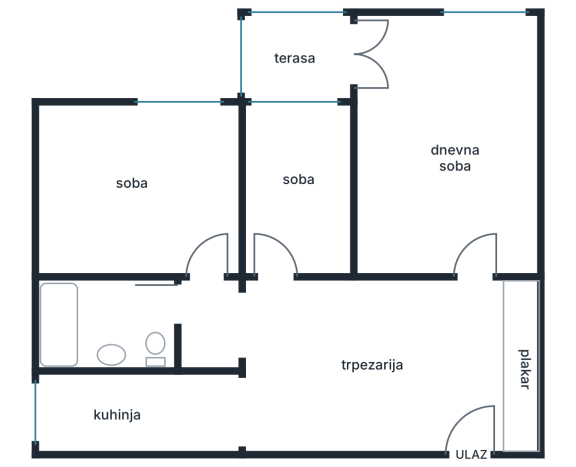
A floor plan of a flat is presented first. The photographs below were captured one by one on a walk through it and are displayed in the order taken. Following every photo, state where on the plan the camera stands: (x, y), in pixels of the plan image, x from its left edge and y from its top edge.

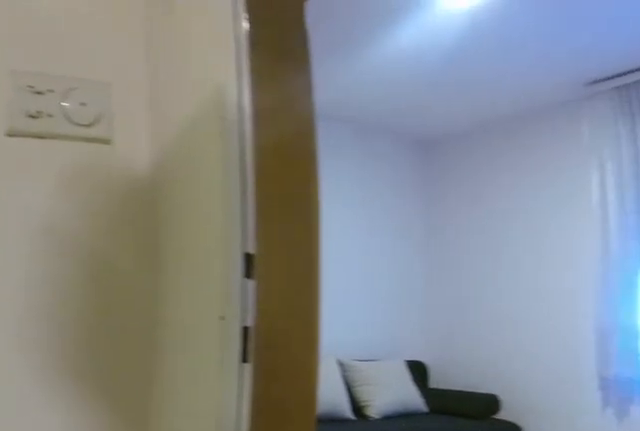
(240, 311)
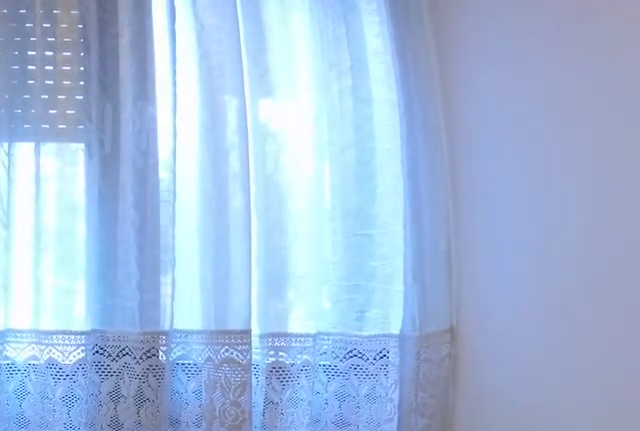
(215, 174)
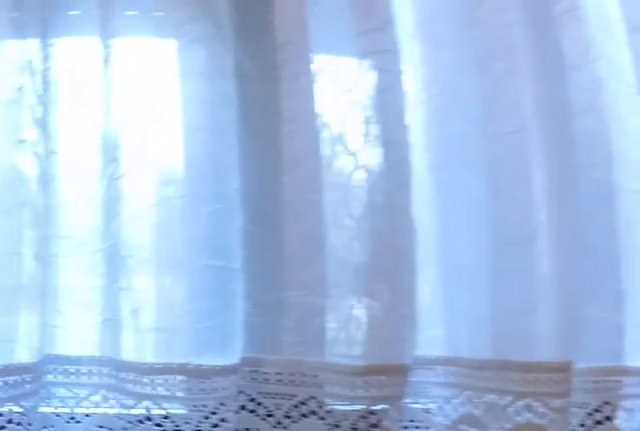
(214, 139)
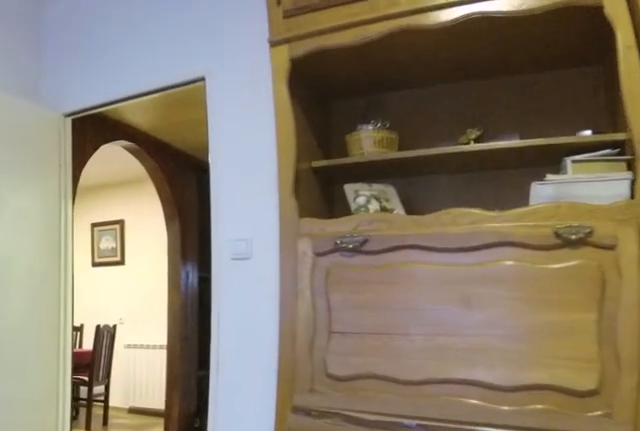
(166, 177)
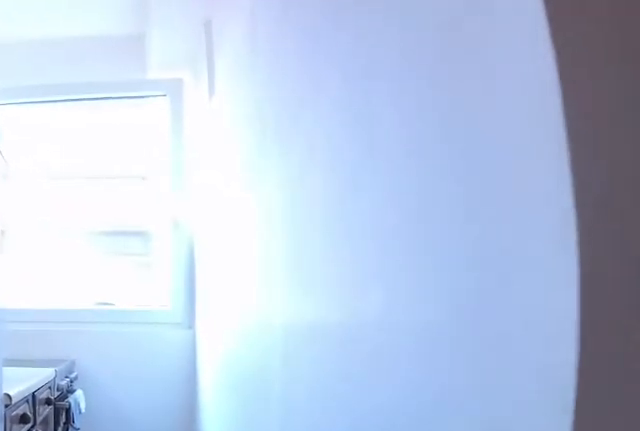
(212, 412)
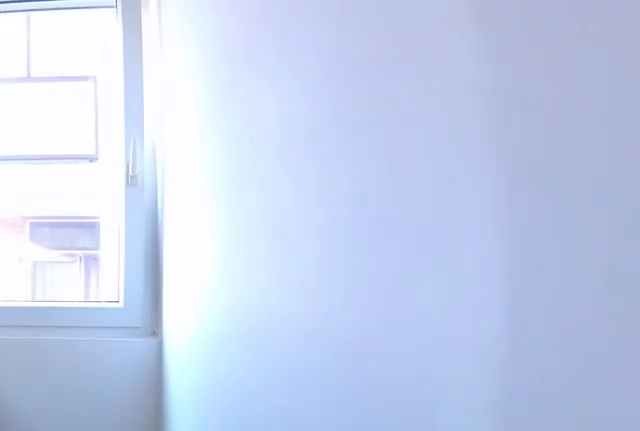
(167, 410)
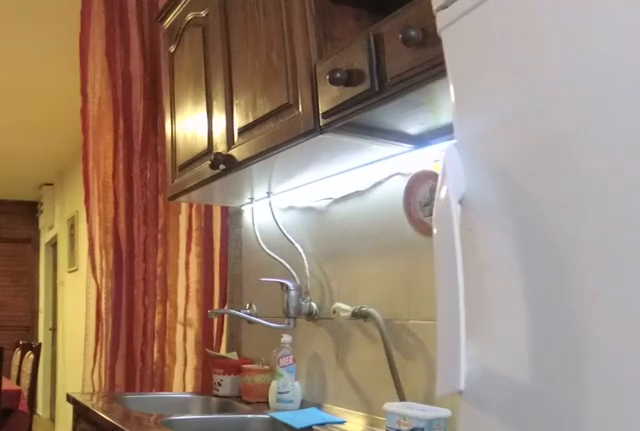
(133, 409)
